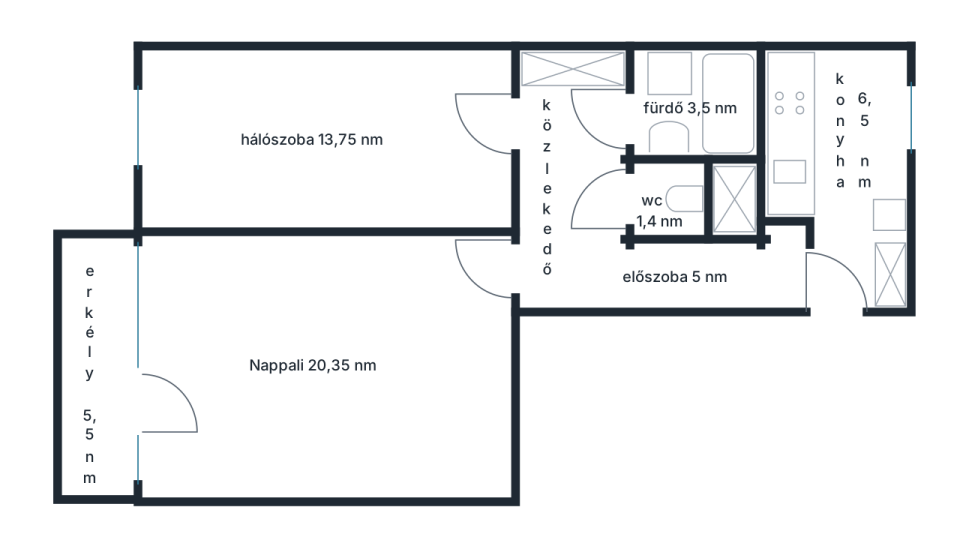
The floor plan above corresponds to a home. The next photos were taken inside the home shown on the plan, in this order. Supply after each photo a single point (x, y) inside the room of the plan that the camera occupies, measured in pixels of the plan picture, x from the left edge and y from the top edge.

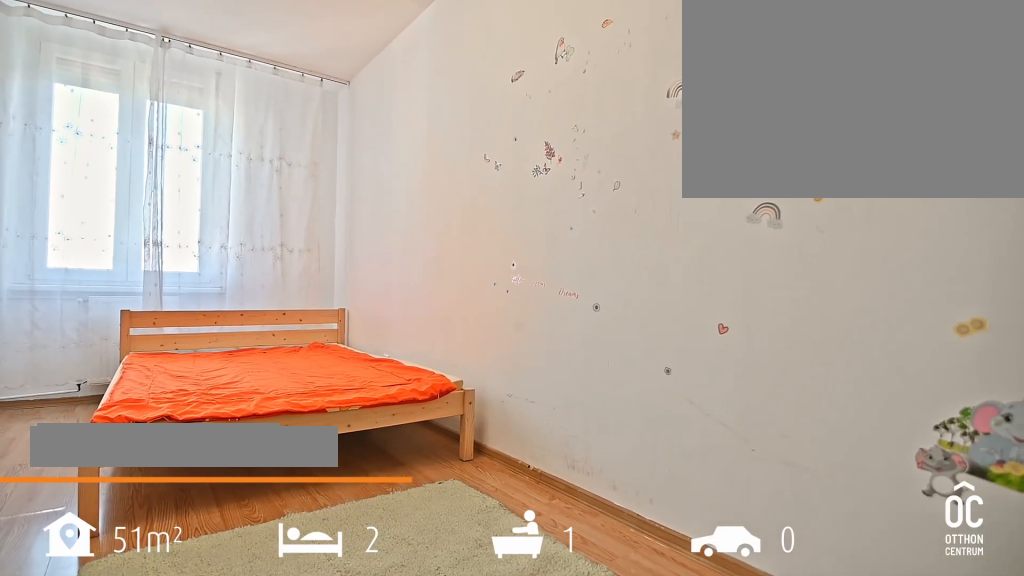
(326, 143)
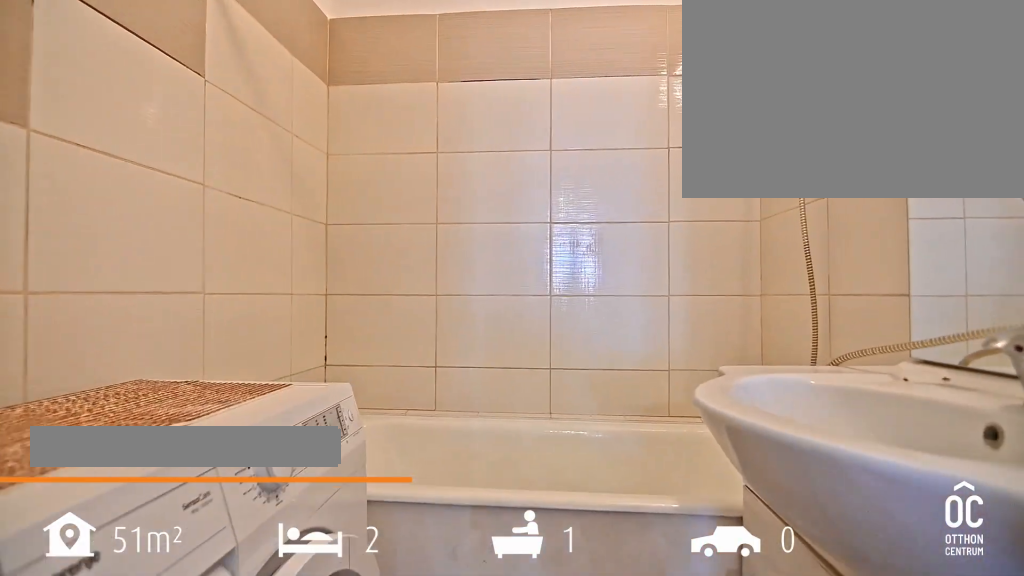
(690, 101)
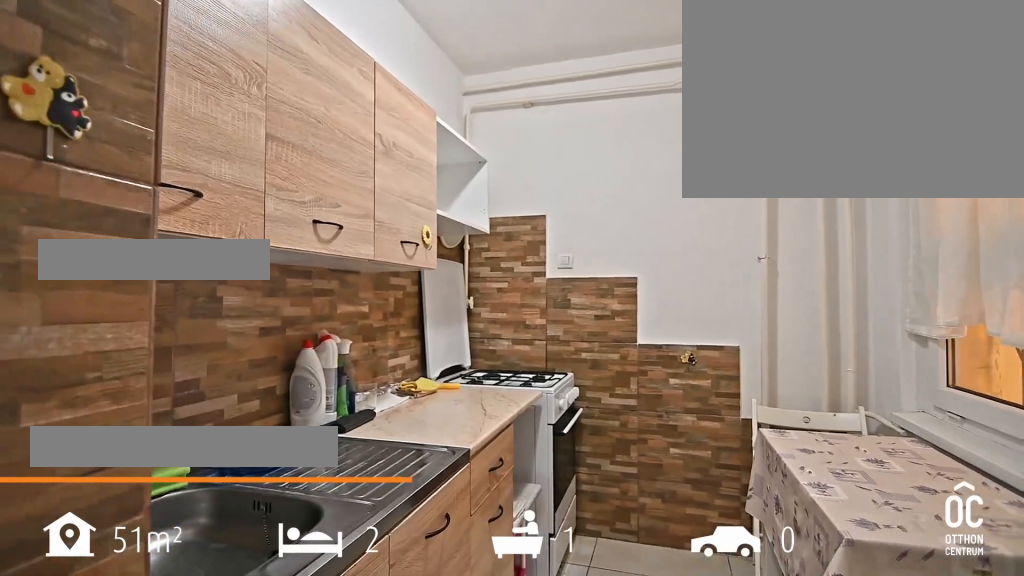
(847, 135)
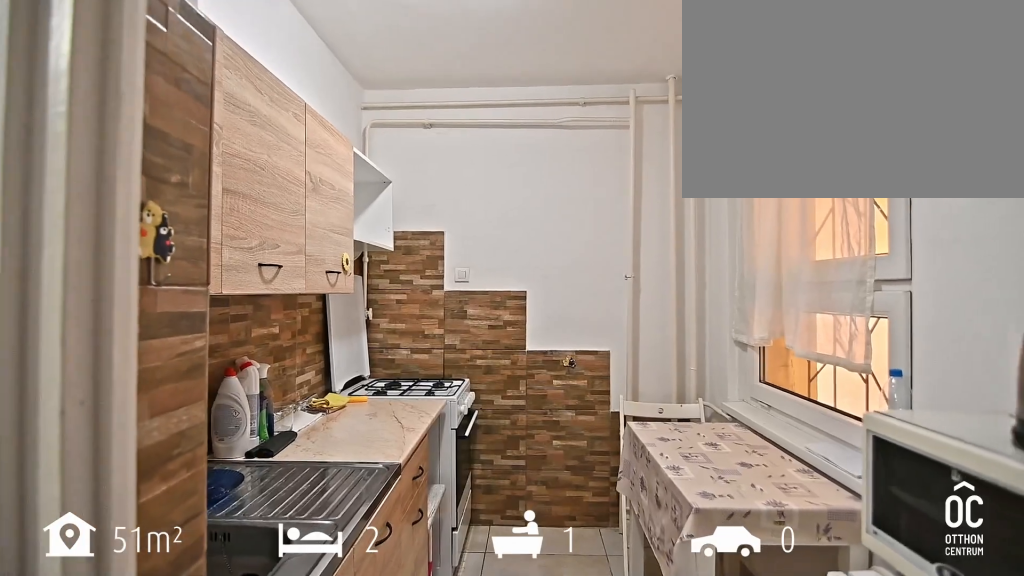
(847, 135)
